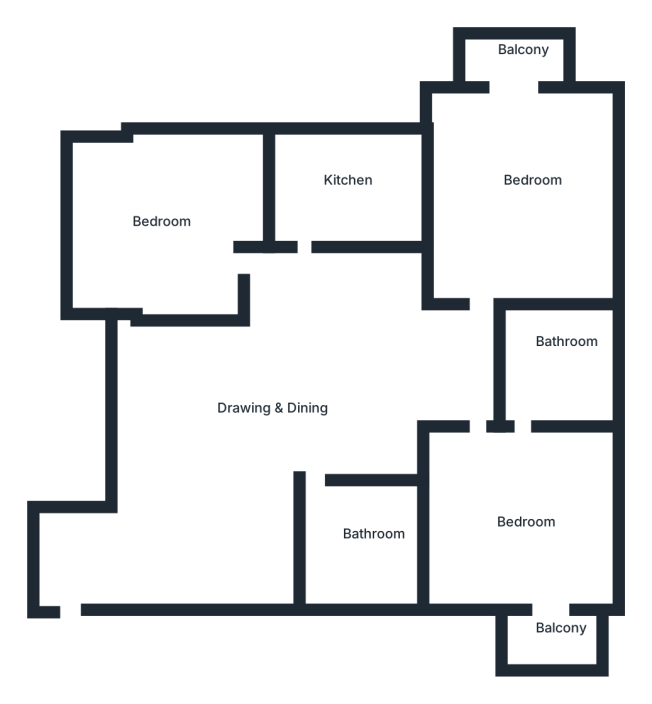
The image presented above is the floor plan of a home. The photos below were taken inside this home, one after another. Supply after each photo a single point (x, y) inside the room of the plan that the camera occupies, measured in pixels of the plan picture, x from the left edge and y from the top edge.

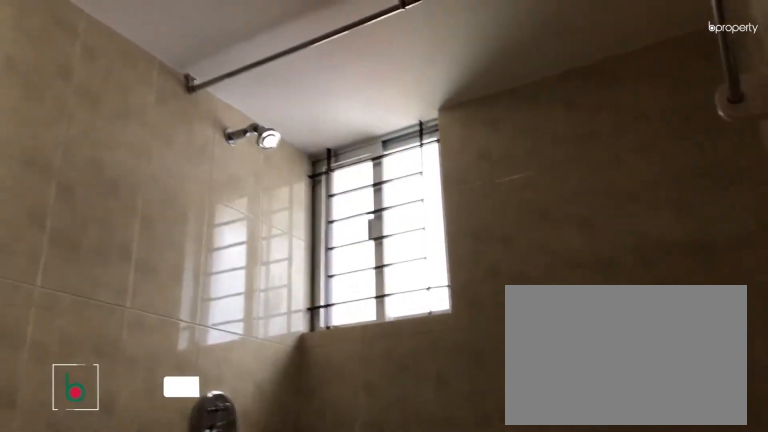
(556, 365)
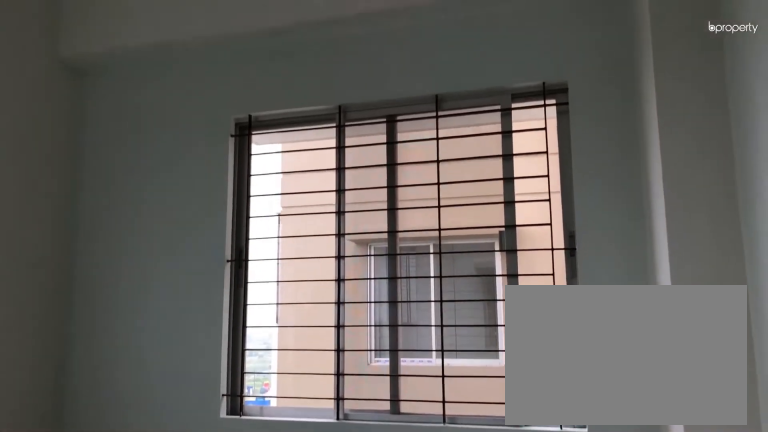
(525, 178)
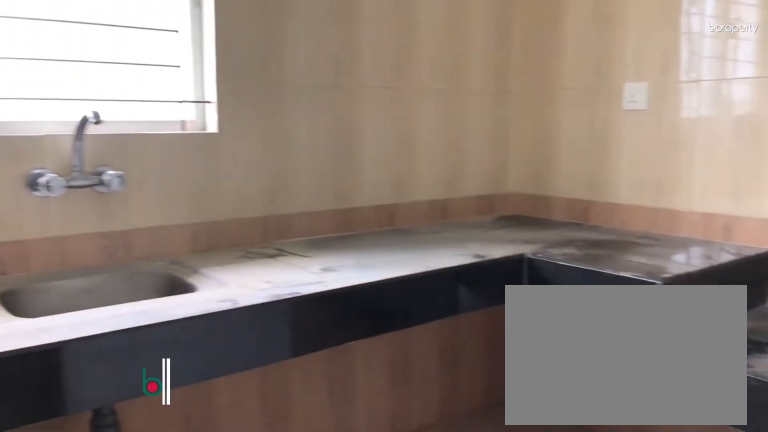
(336, 189)
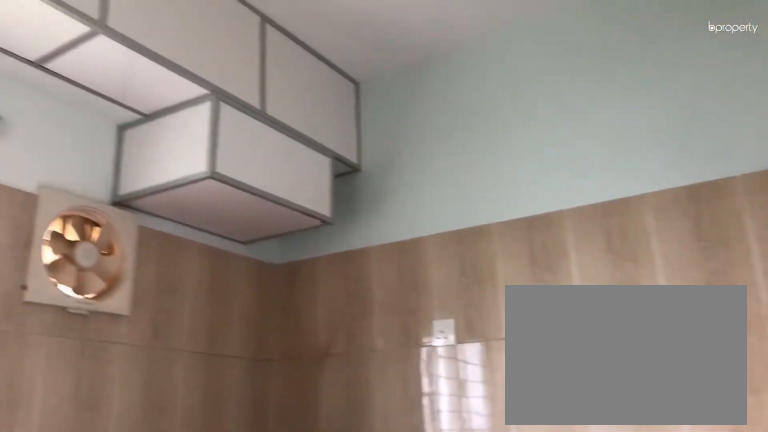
(336, 189)
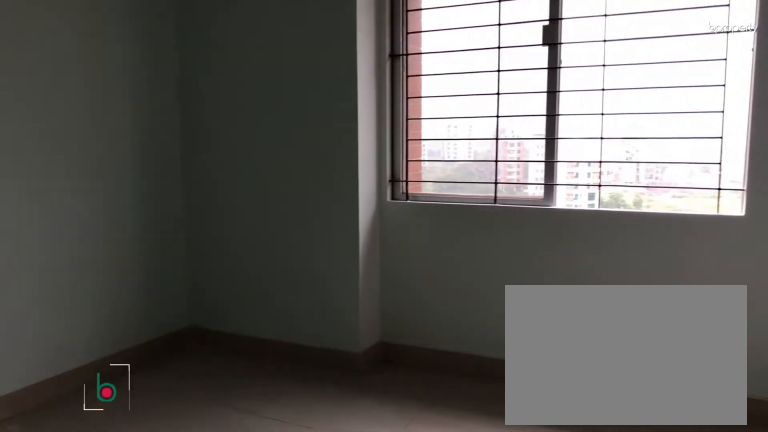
(166, 235)
